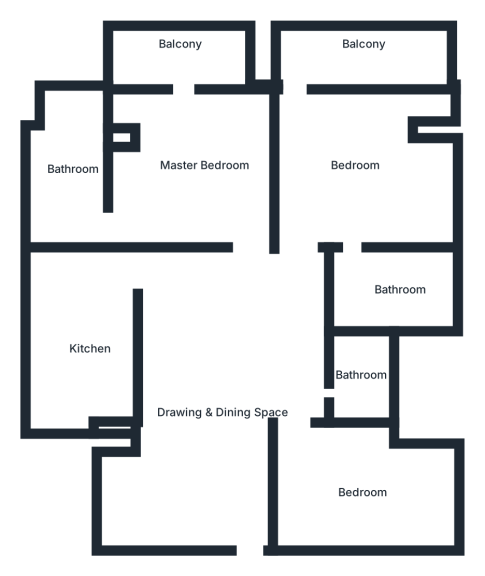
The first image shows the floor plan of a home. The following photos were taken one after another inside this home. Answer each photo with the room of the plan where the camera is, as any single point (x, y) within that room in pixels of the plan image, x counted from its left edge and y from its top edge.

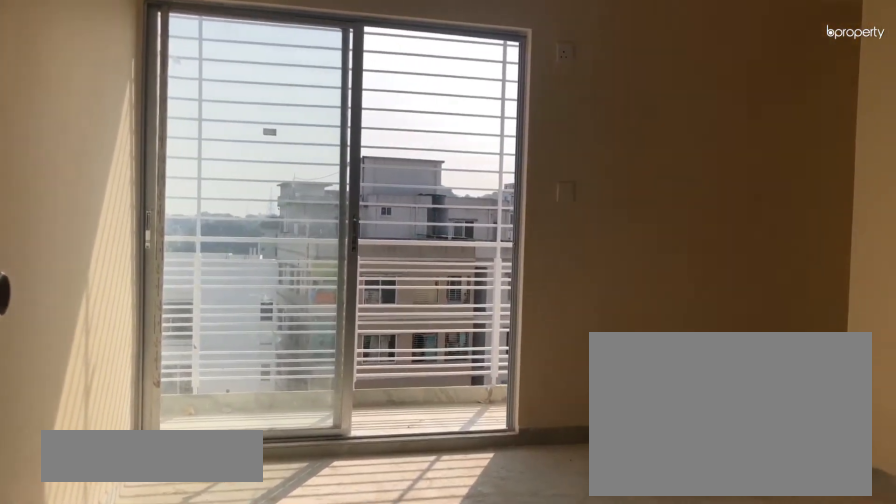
(352, 162)
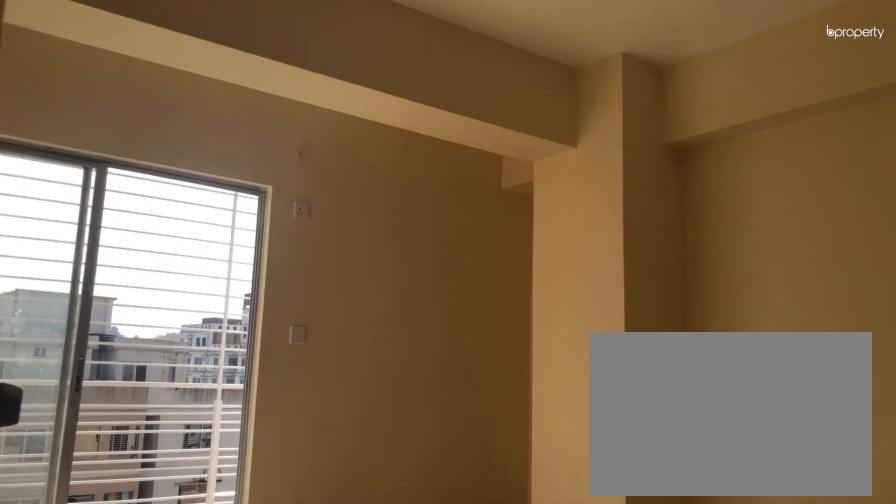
(354, 162)
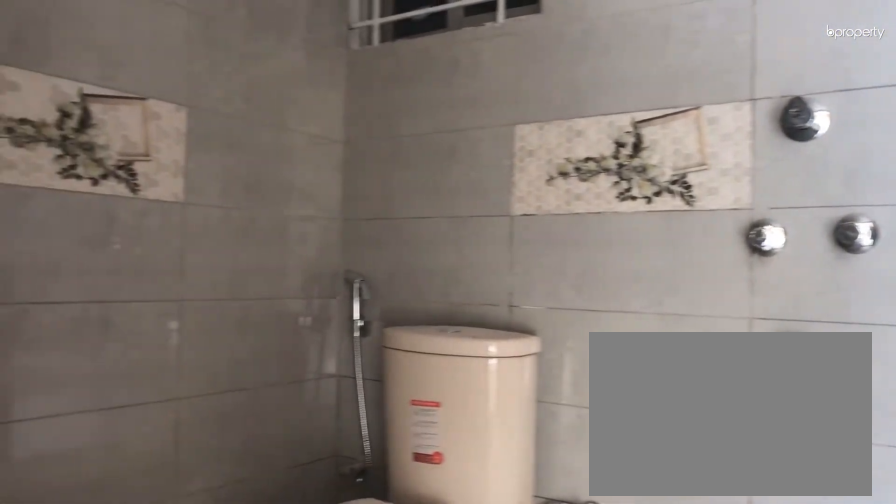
(395, 287)
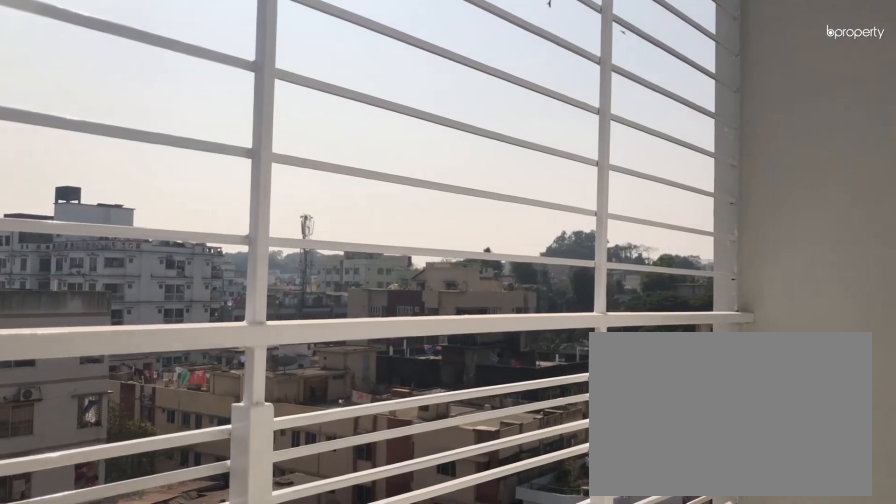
(370, 66)
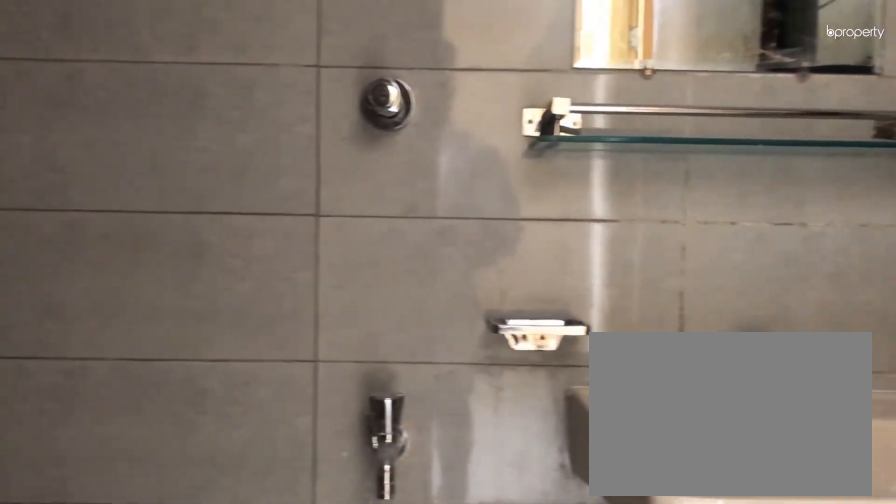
(359, 374)
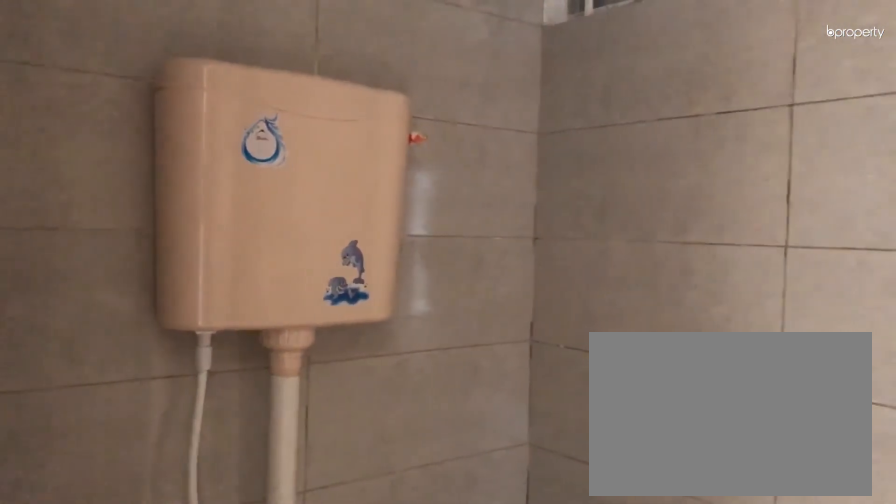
(359, 374)
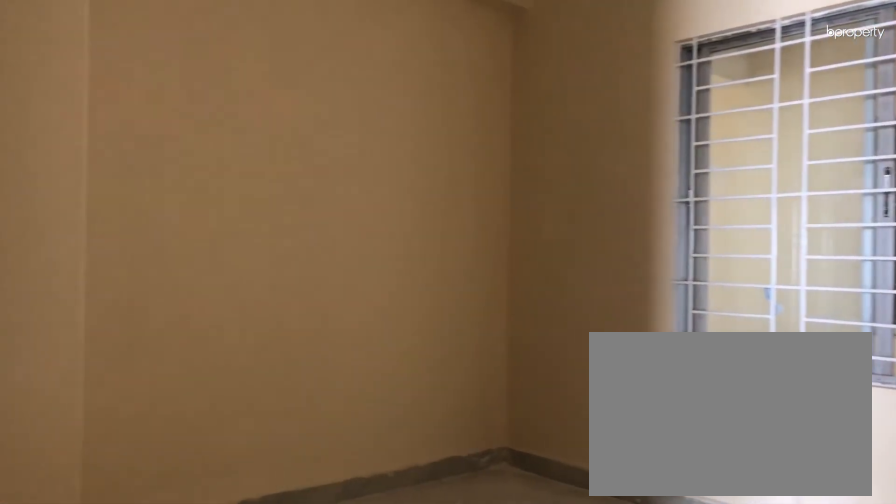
(364, 490)
